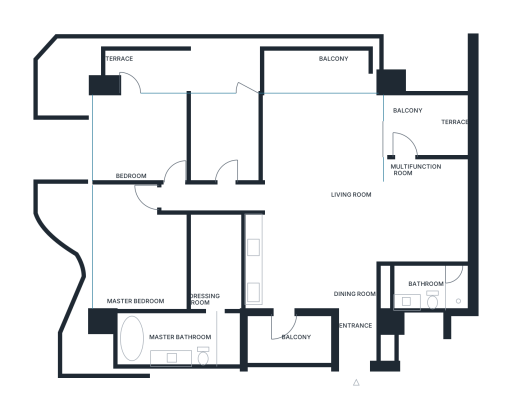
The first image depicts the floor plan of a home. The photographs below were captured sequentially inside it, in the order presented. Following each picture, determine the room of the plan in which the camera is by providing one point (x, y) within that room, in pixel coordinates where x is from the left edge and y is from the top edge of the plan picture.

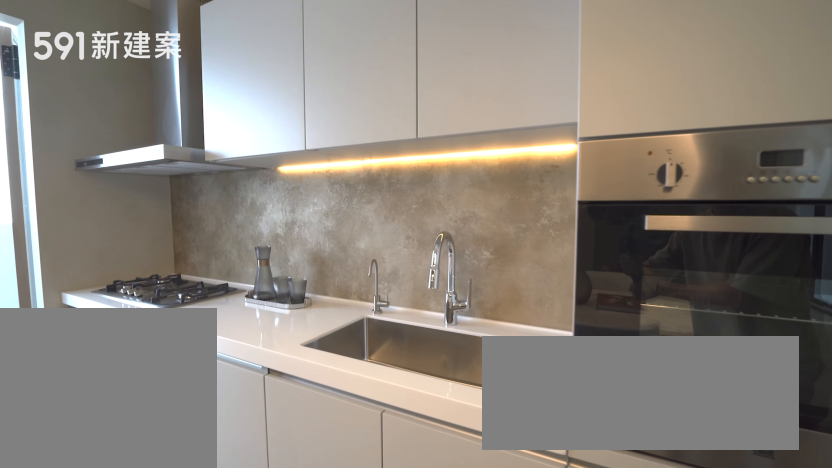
(267, 260)
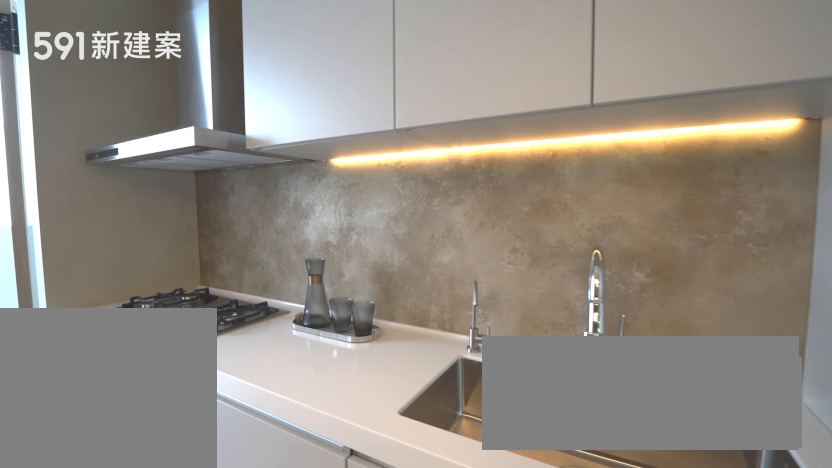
(267, 260)
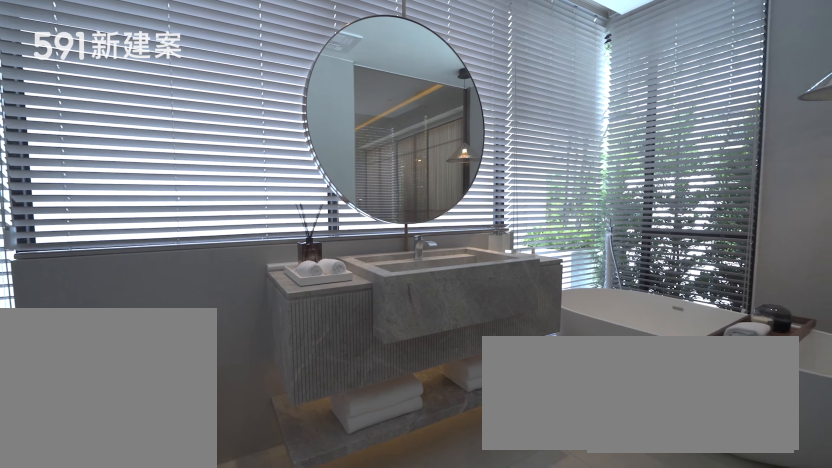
(178, 339)
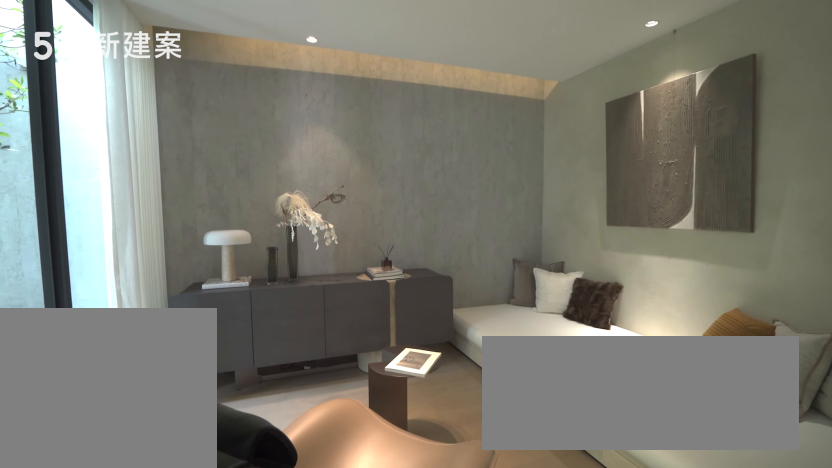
(431, 209)
